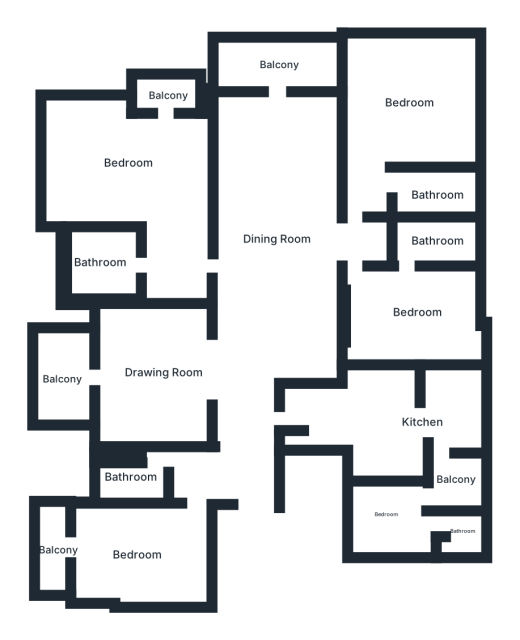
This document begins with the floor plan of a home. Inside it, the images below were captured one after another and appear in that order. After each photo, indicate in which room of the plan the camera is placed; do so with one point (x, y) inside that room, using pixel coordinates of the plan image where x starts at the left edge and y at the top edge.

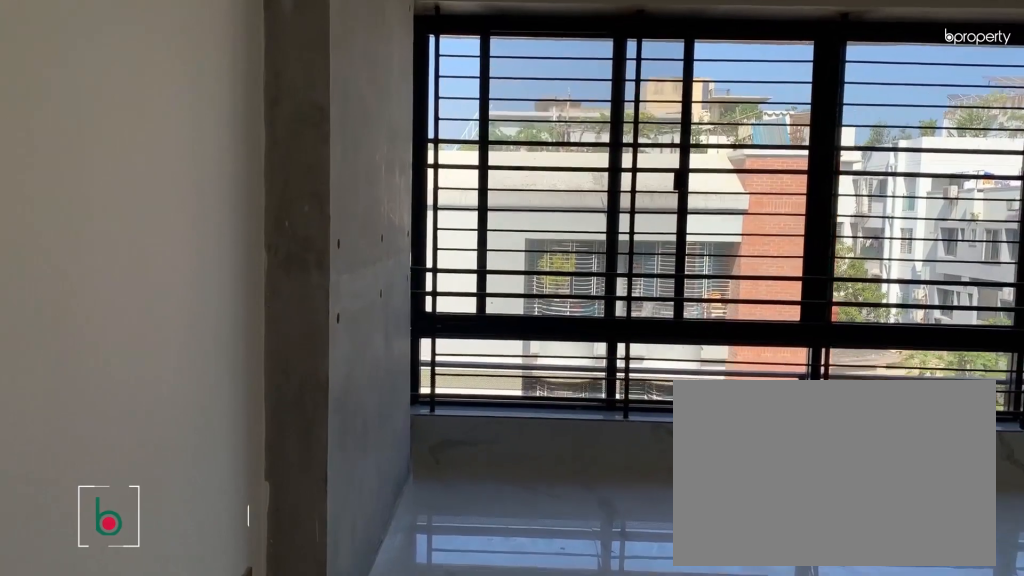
(409, 100)
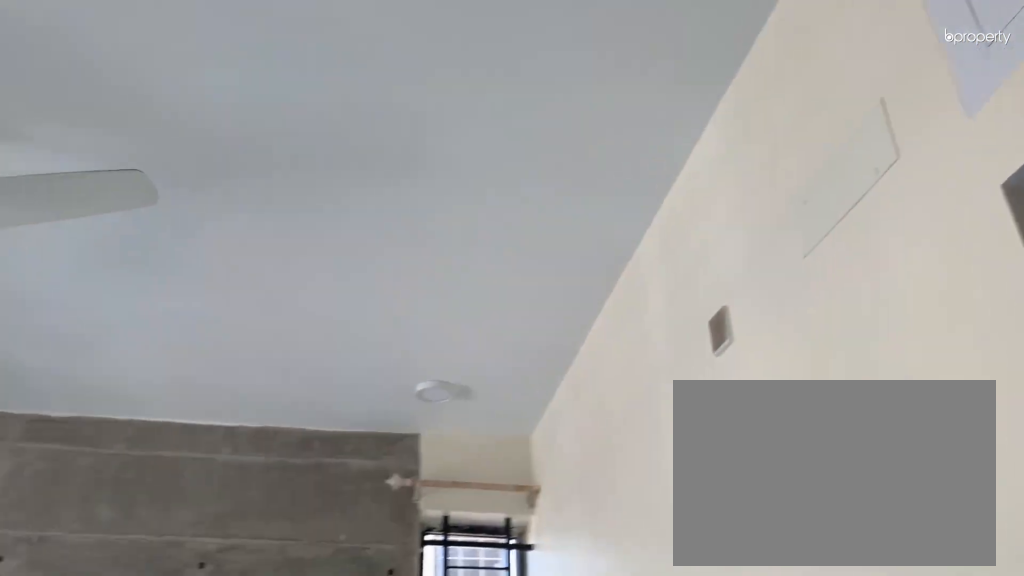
(409, 100)
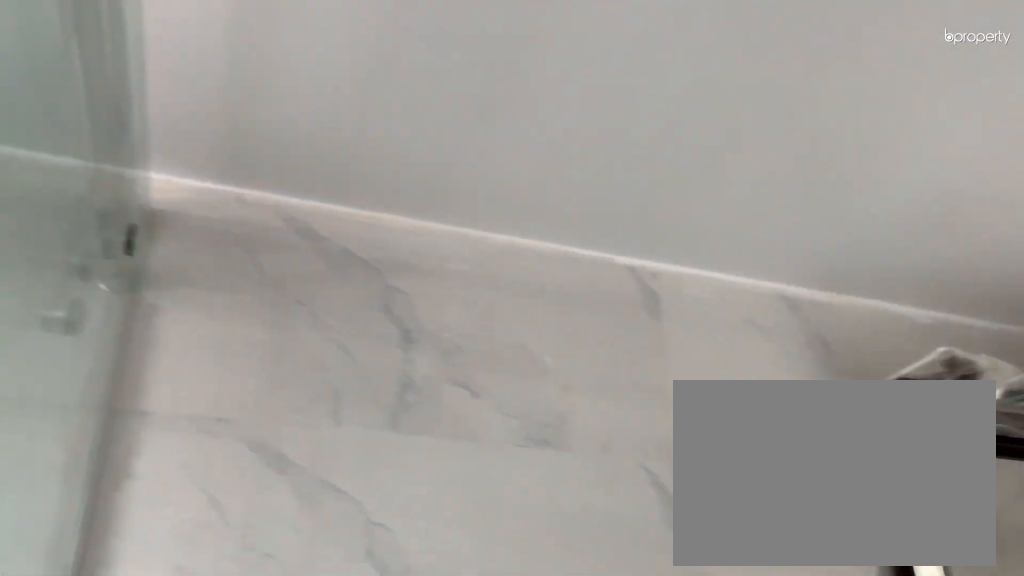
(435, 197)
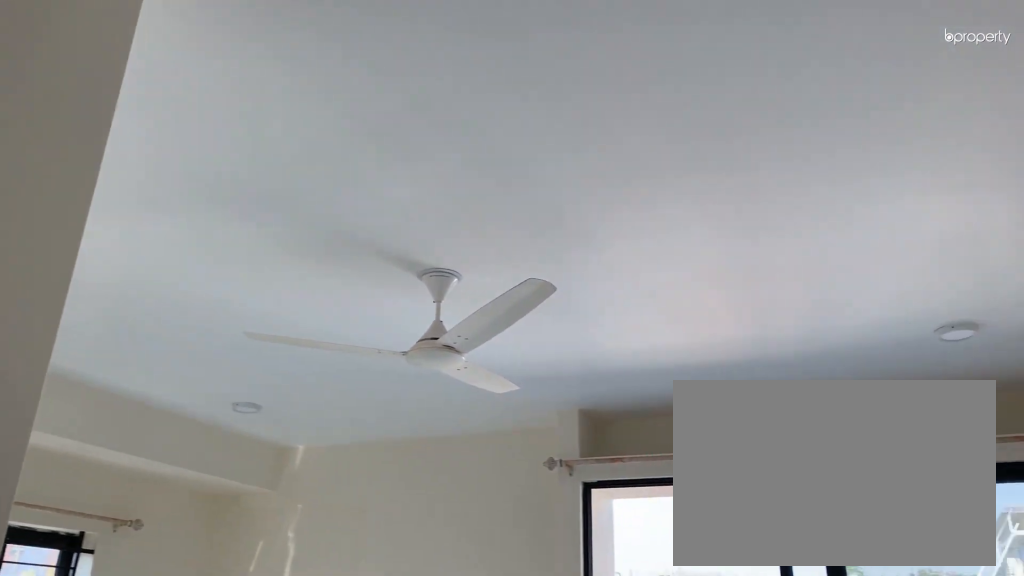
(130, 167)
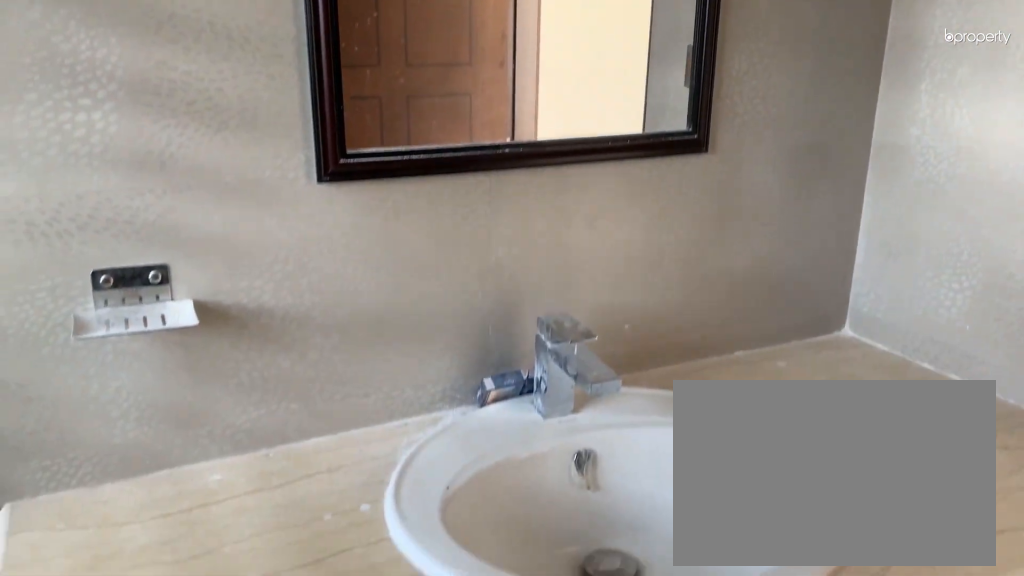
(100, 268)
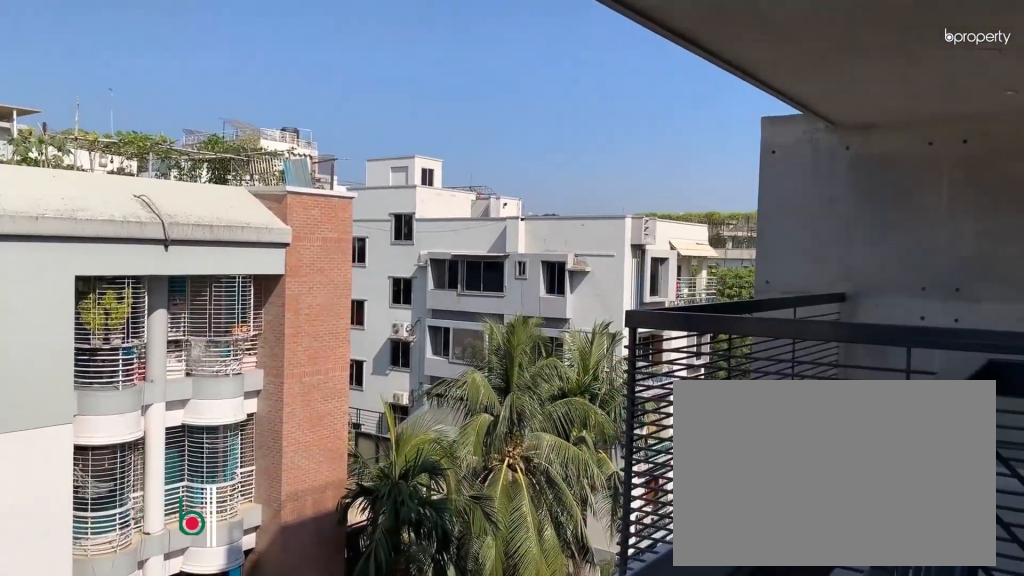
(166, 91)
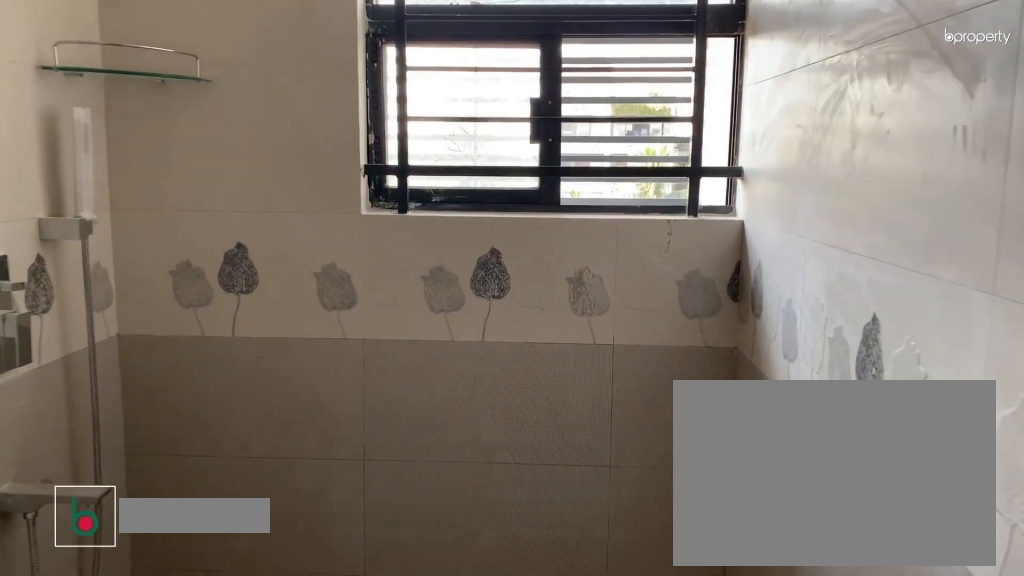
(122, 471)
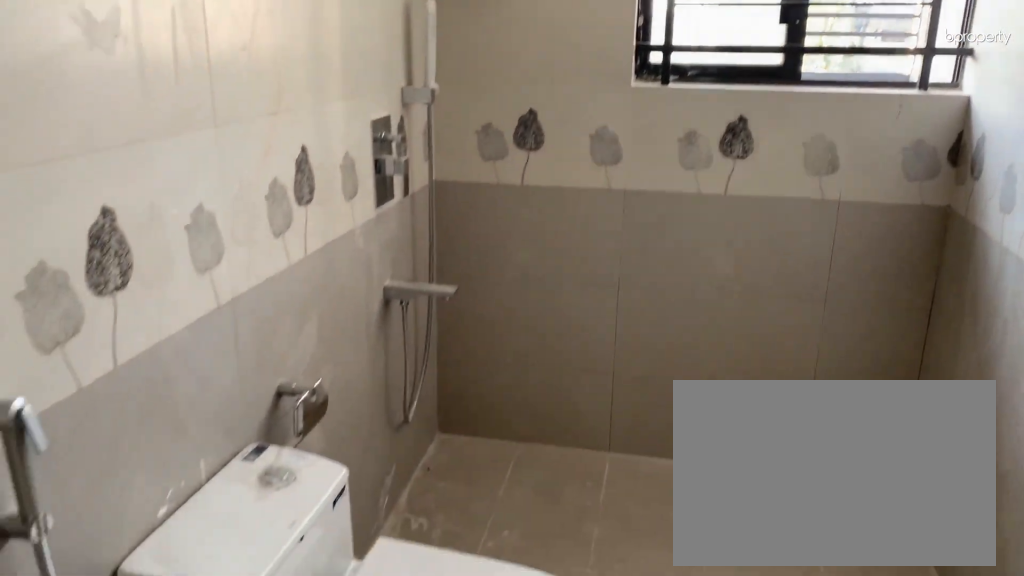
(122, 471)
